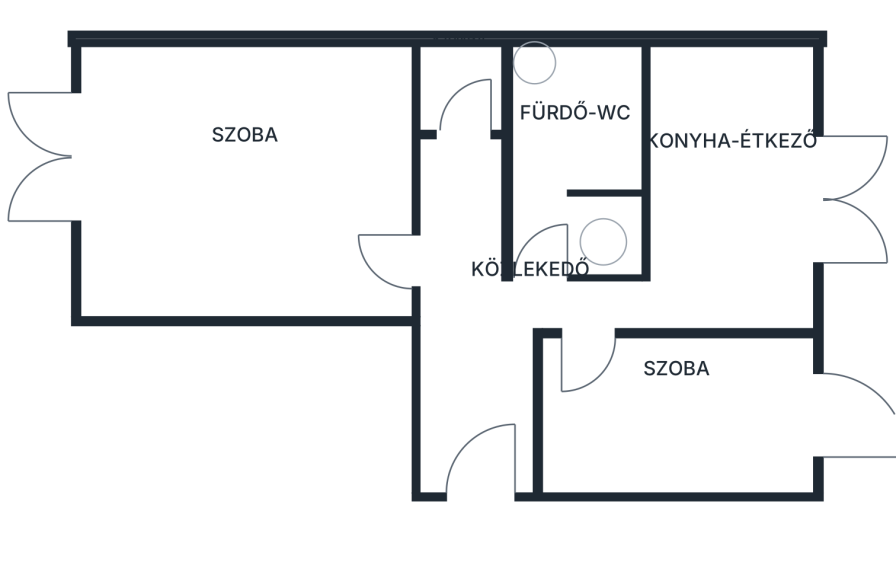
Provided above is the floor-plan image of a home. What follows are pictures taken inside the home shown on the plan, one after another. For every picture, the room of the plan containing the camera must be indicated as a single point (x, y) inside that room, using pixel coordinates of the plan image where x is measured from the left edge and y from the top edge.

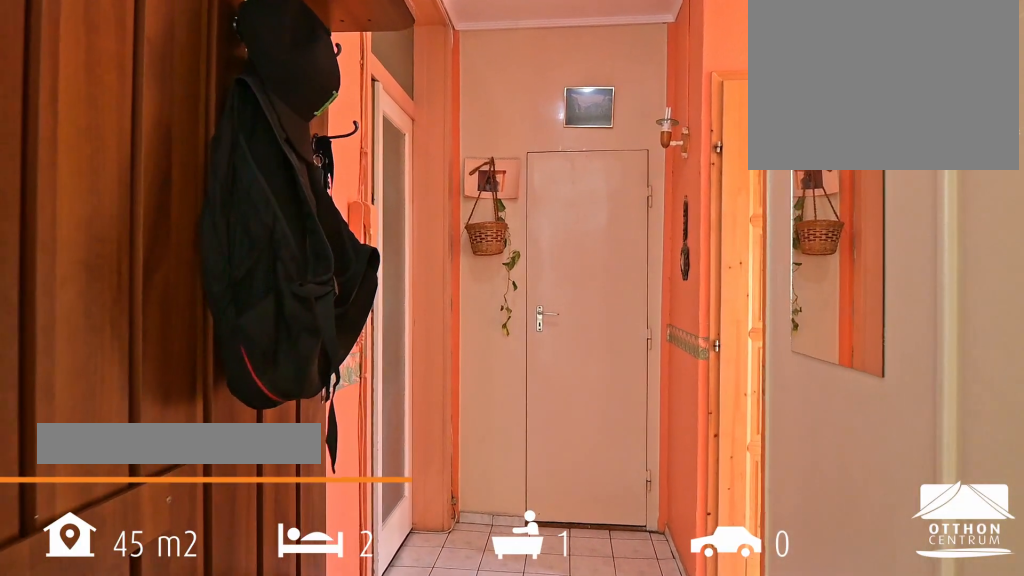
(465, 294)
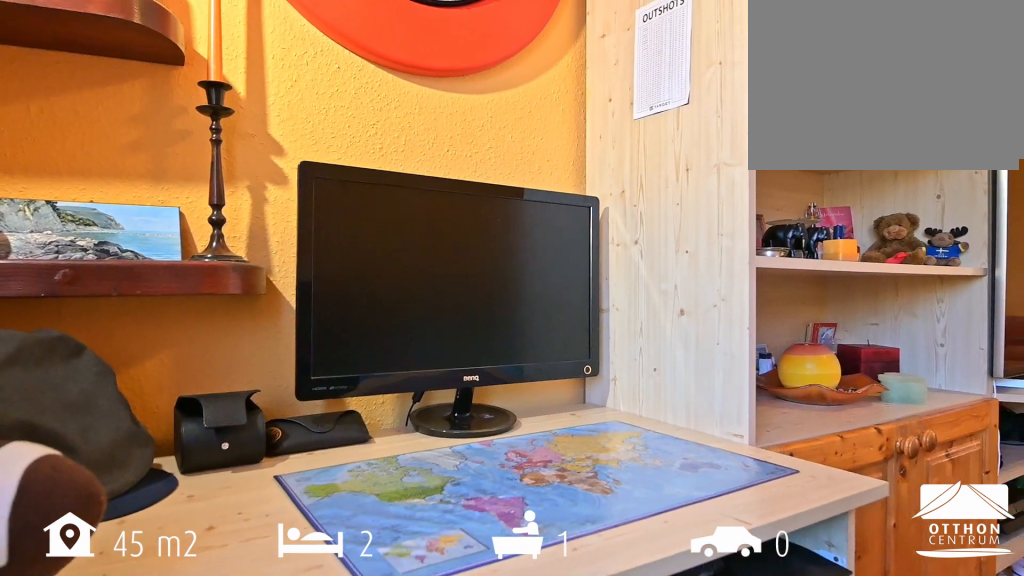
(256, 182)
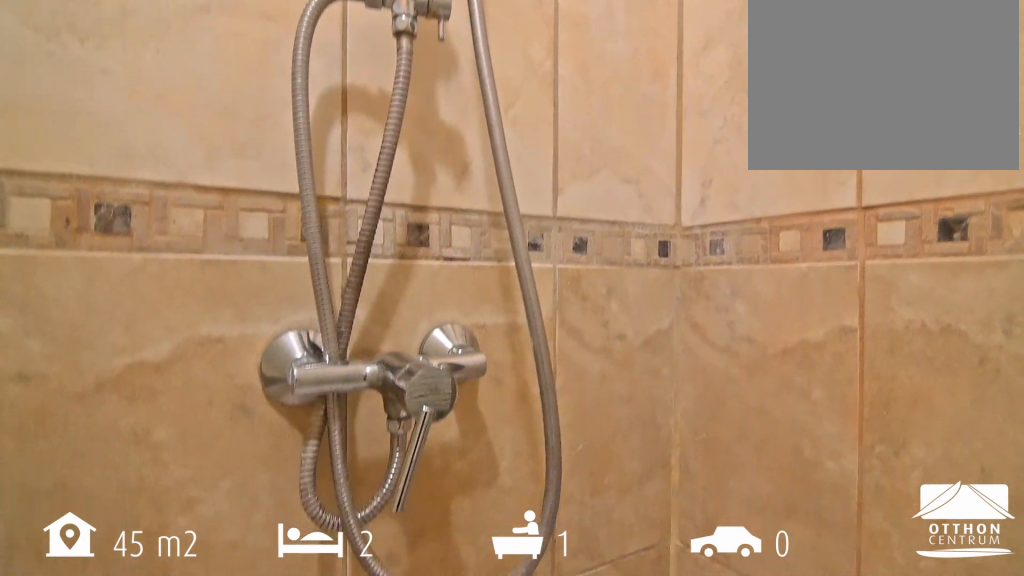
(572, 167)
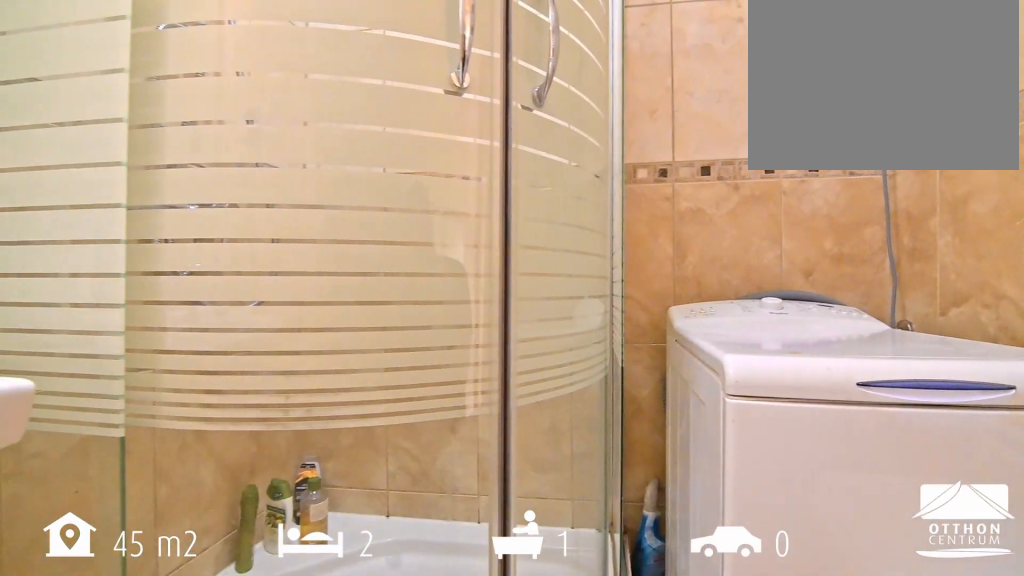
(571, 167)
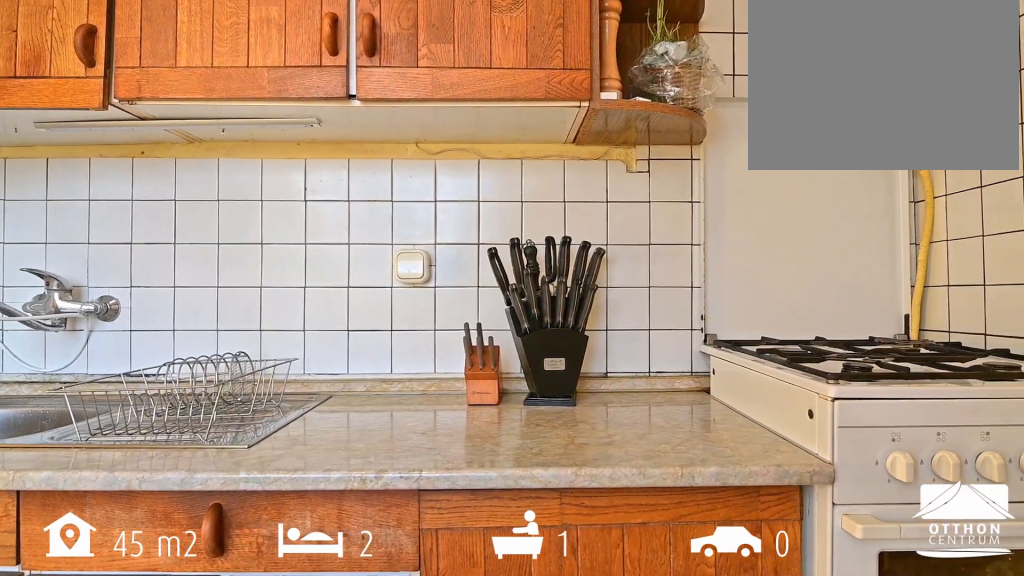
(724, 198)
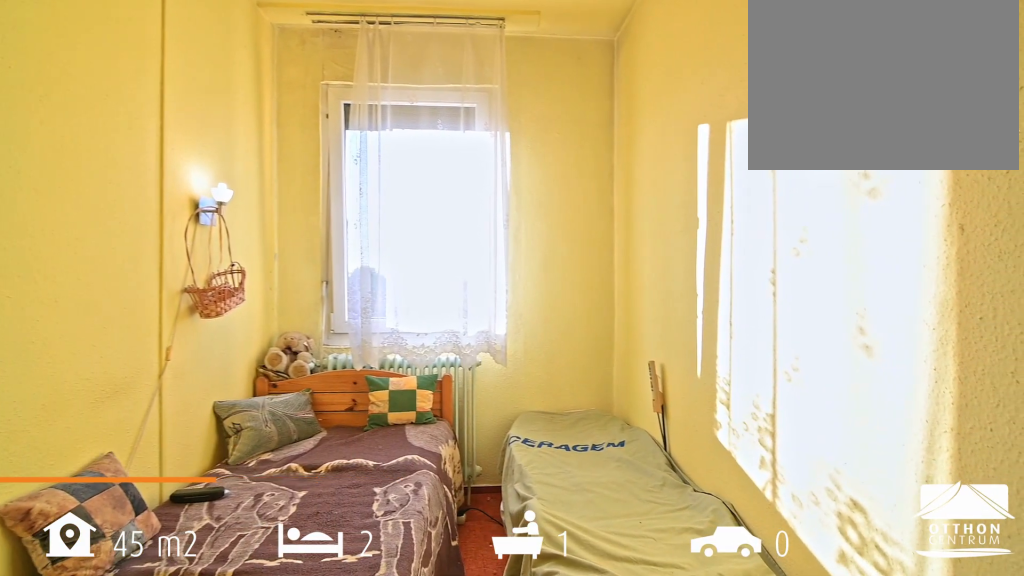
(663, 416)
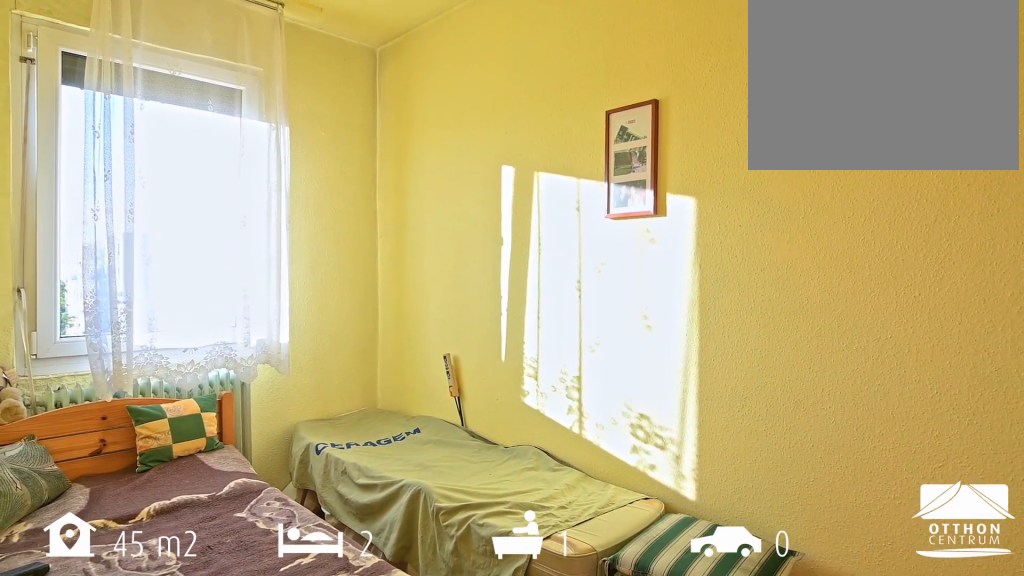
(663, 416)
